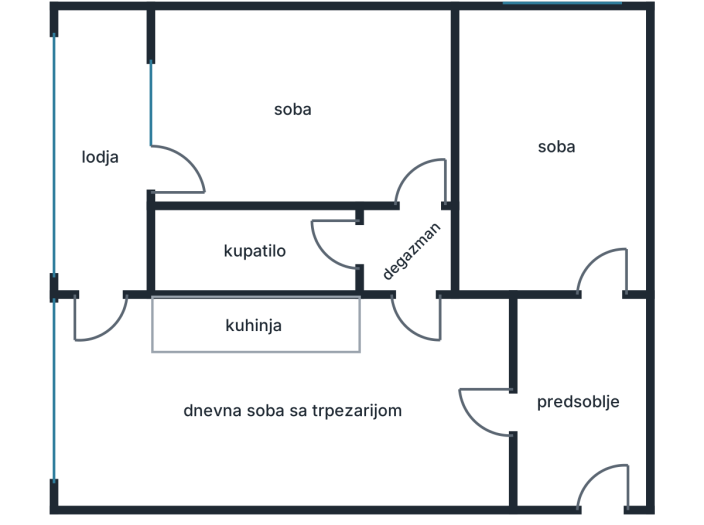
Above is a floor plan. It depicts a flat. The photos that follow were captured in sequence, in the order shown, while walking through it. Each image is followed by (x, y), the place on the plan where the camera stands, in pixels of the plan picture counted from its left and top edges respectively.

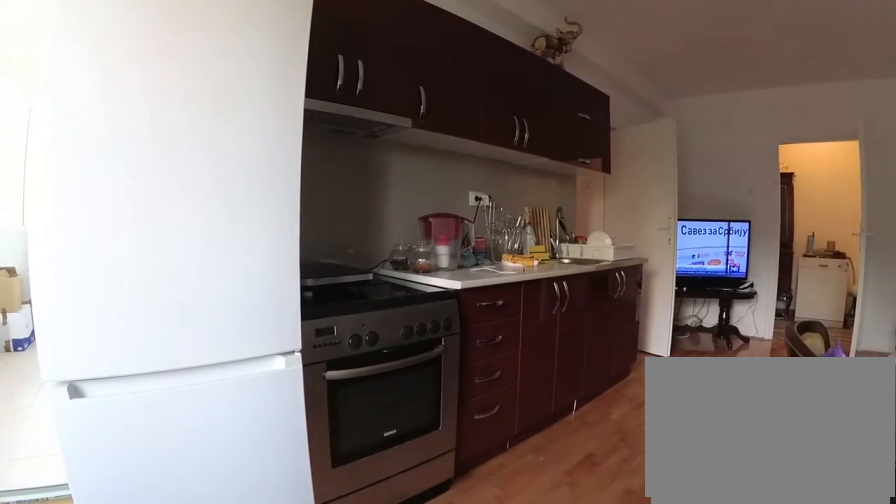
(57, 445)
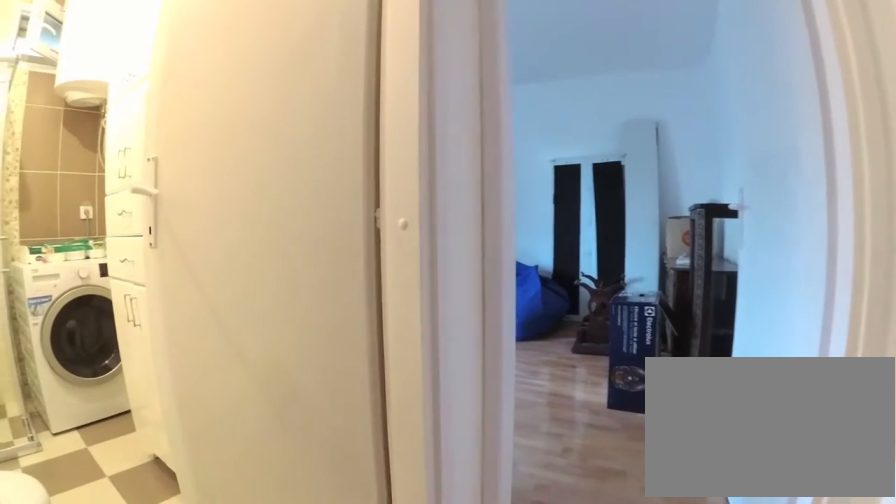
(396, 286)
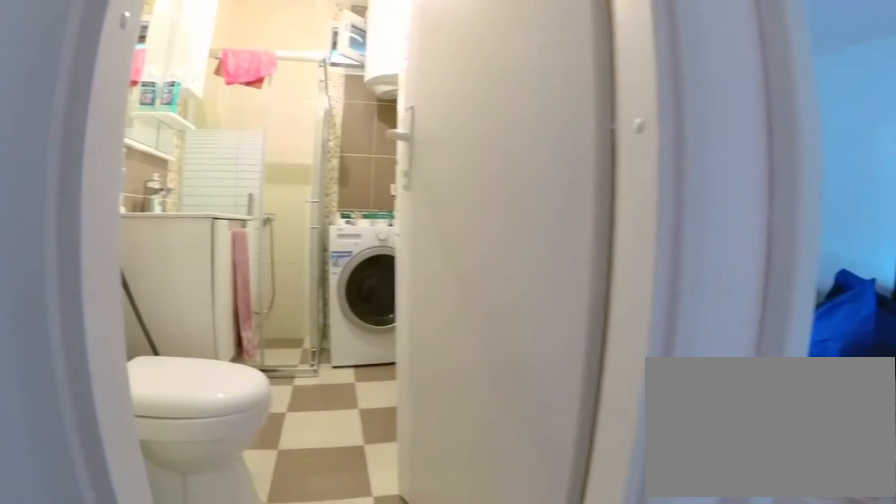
(402, 282)
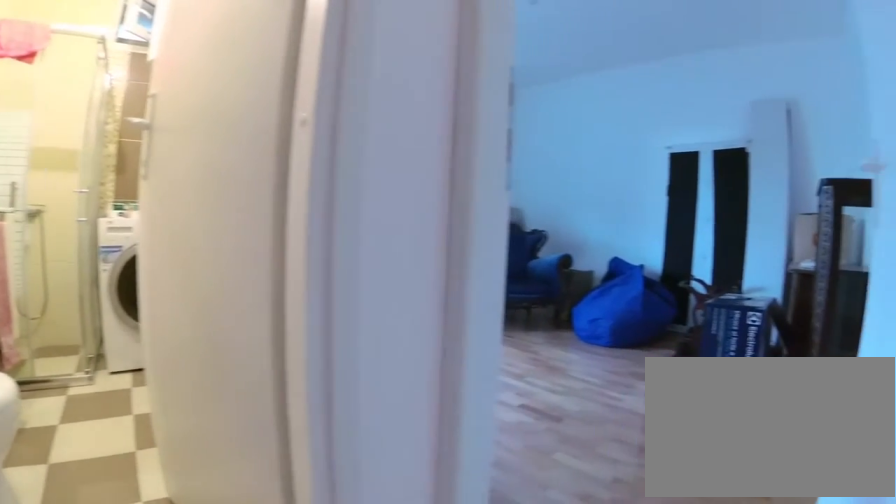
(410, 285)
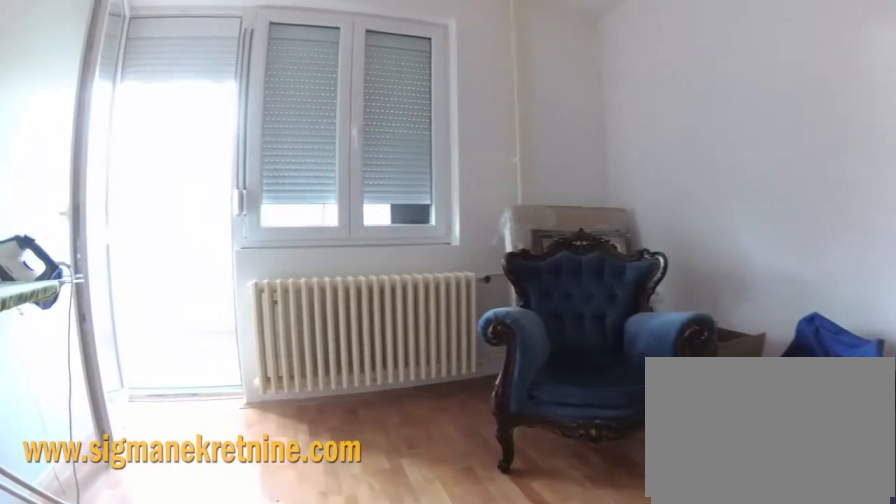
(390, 159)
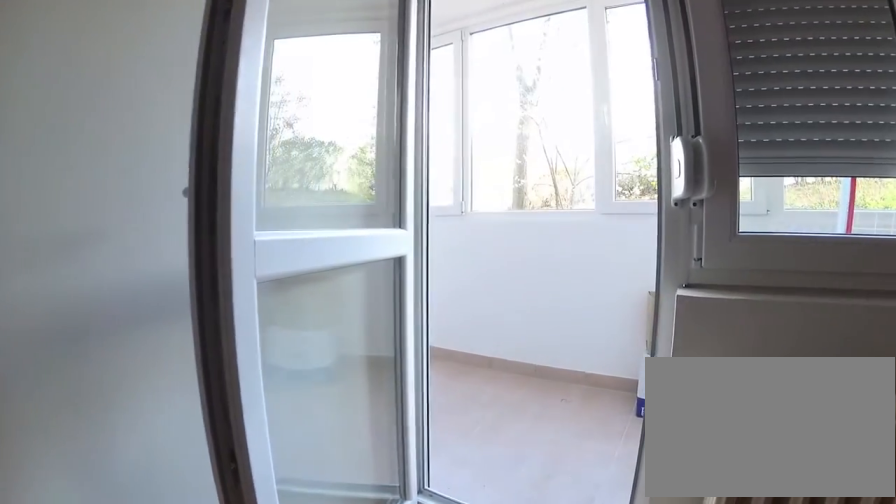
(259, 160)
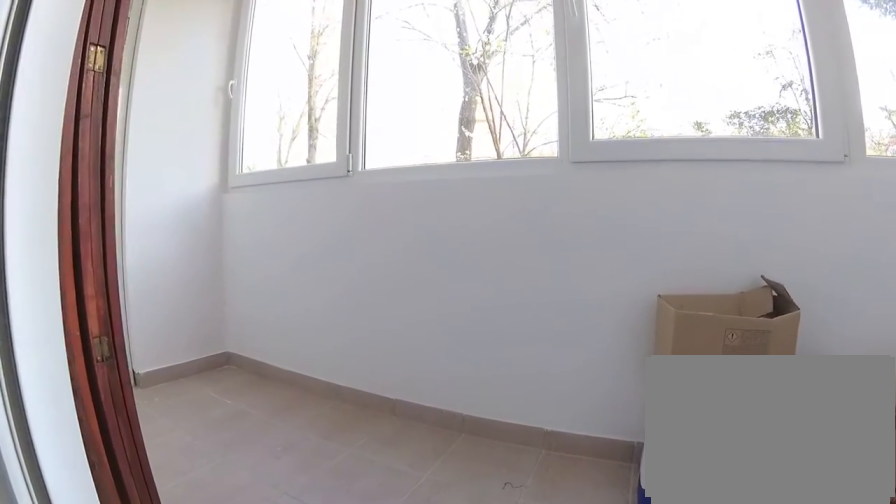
(161, 160)
